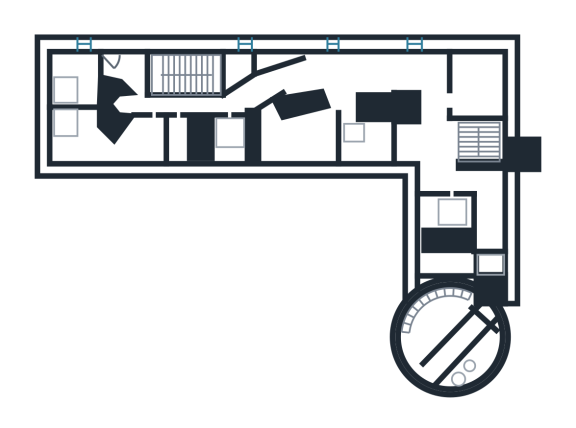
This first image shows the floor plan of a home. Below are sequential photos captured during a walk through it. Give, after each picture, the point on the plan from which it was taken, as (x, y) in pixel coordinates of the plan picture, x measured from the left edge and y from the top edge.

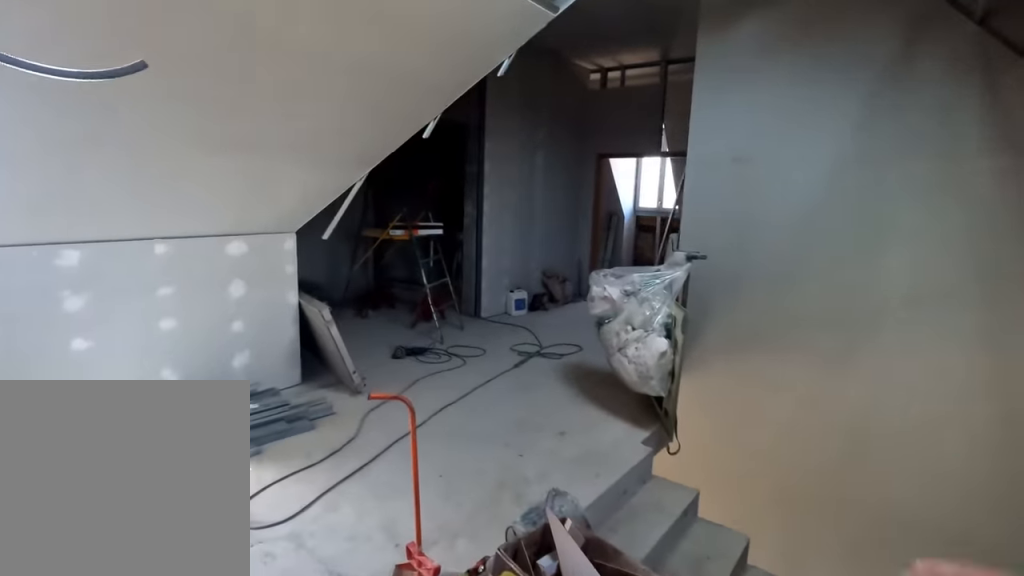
(451, 178)
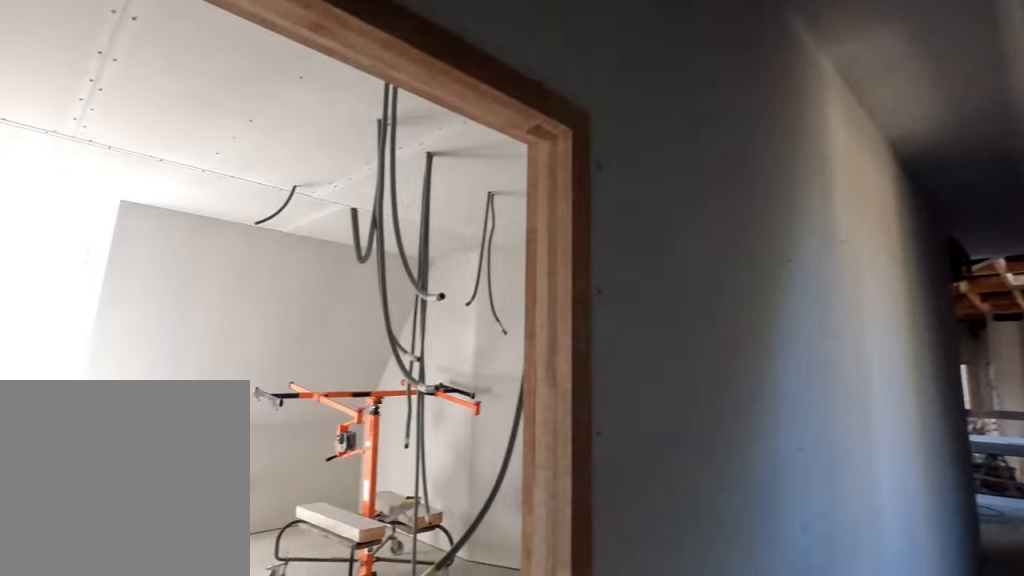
(376, 84)
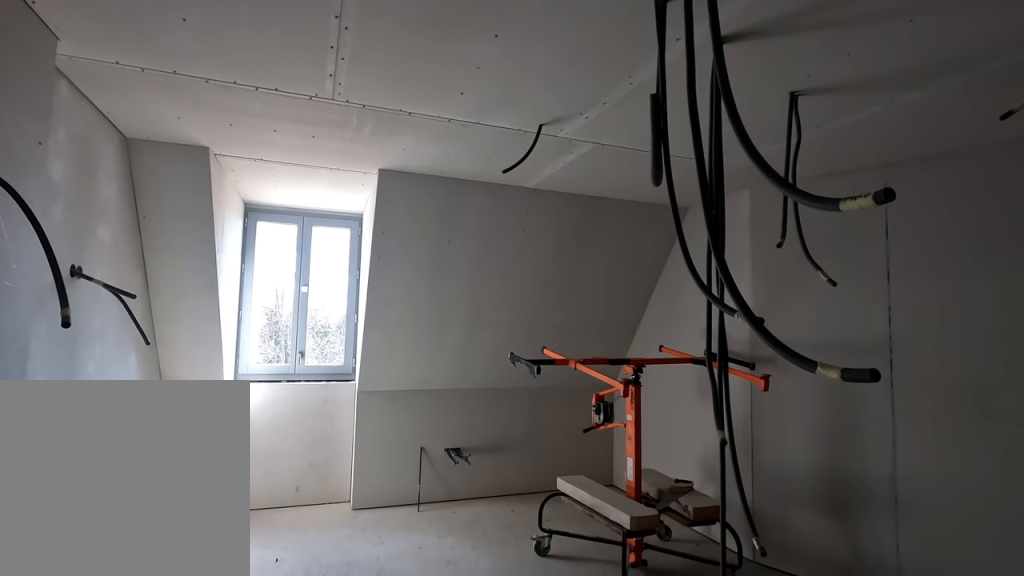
(378, 89)
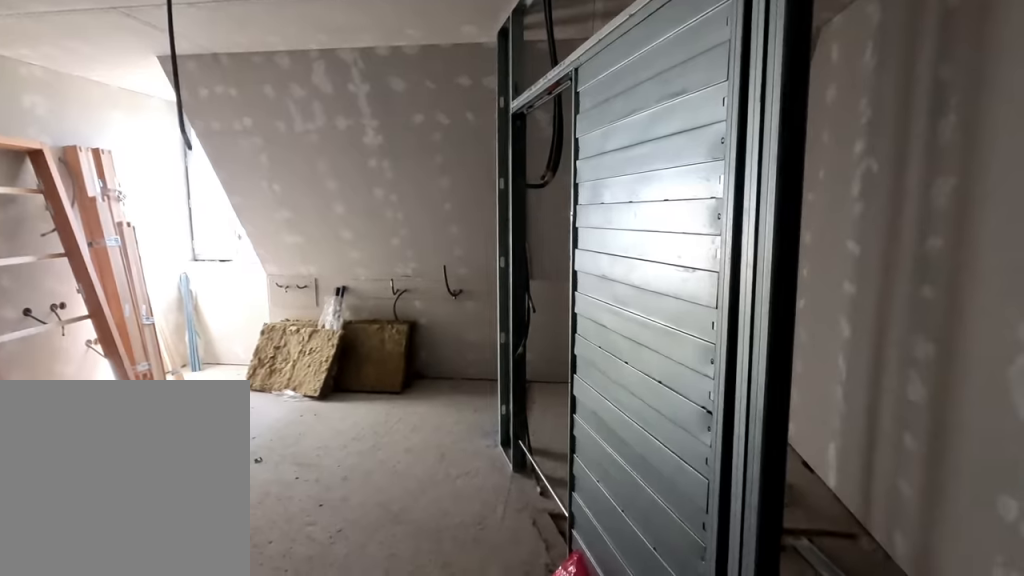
(277, 89)
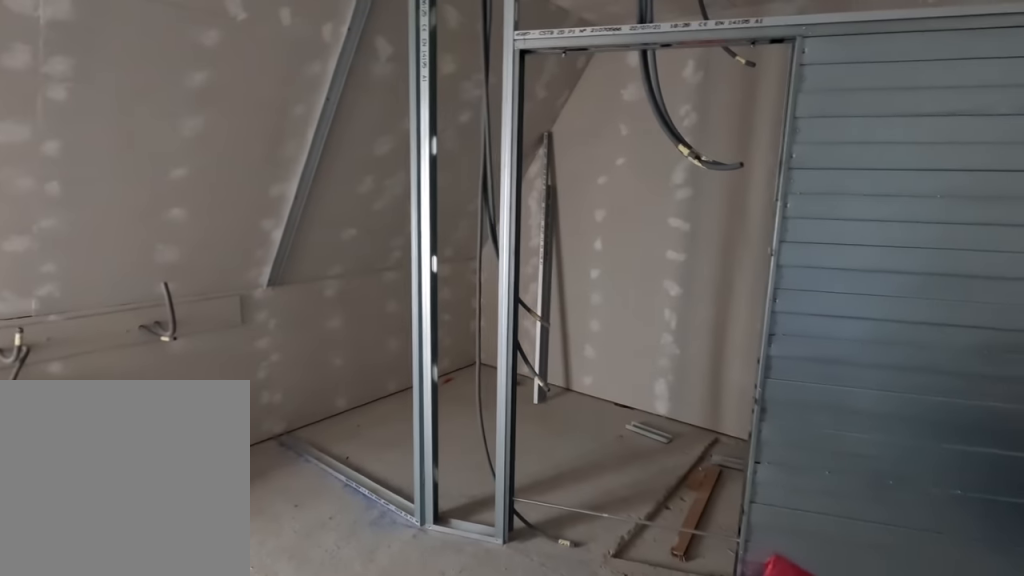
(311, 120)
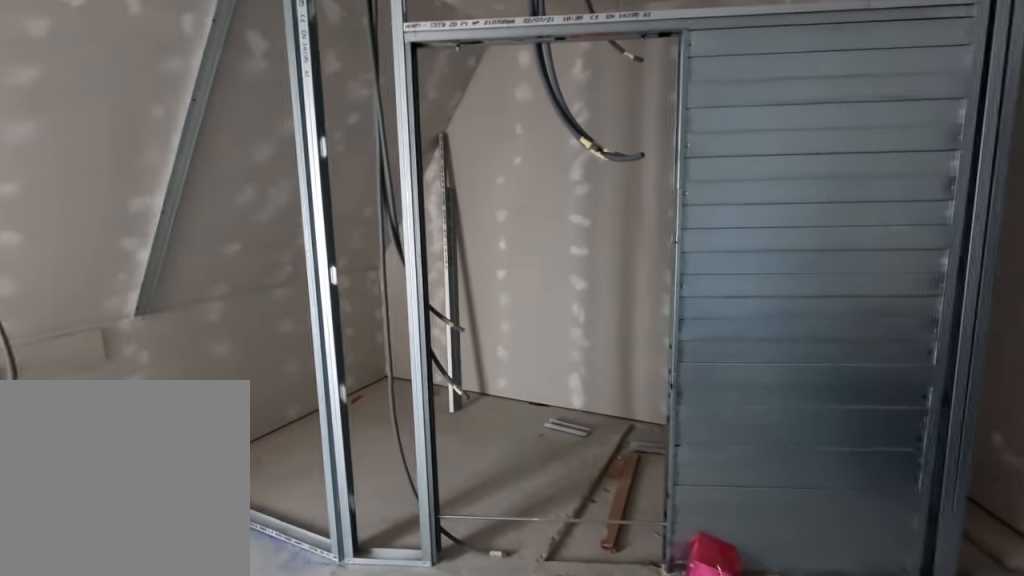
(314, 124)
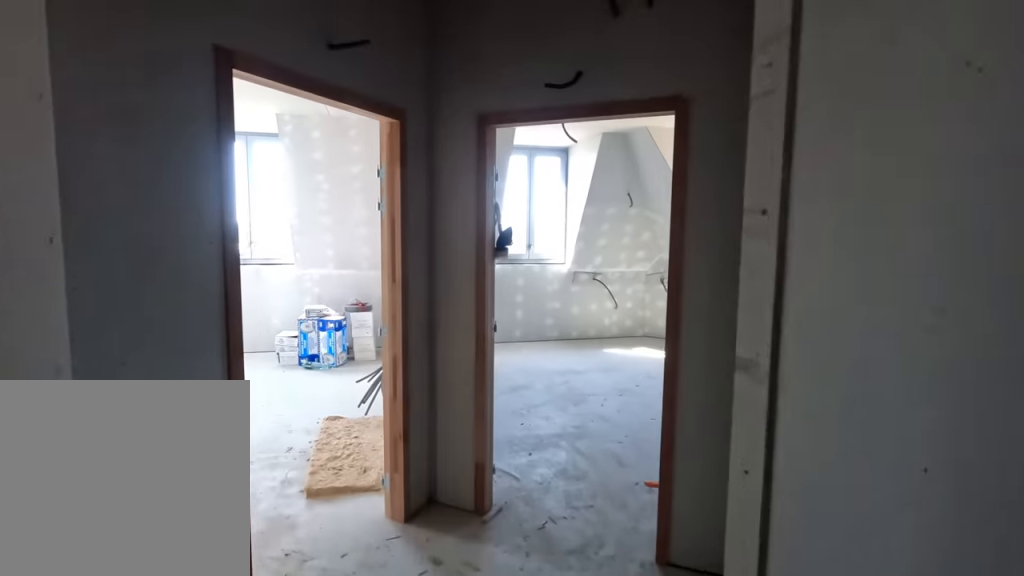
(154, 98)
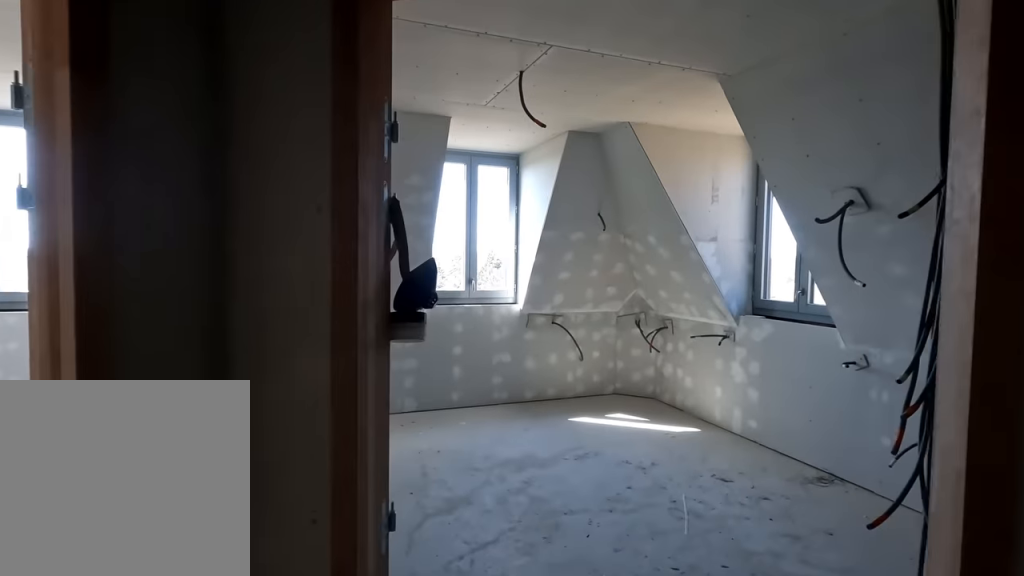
(132, 91)
